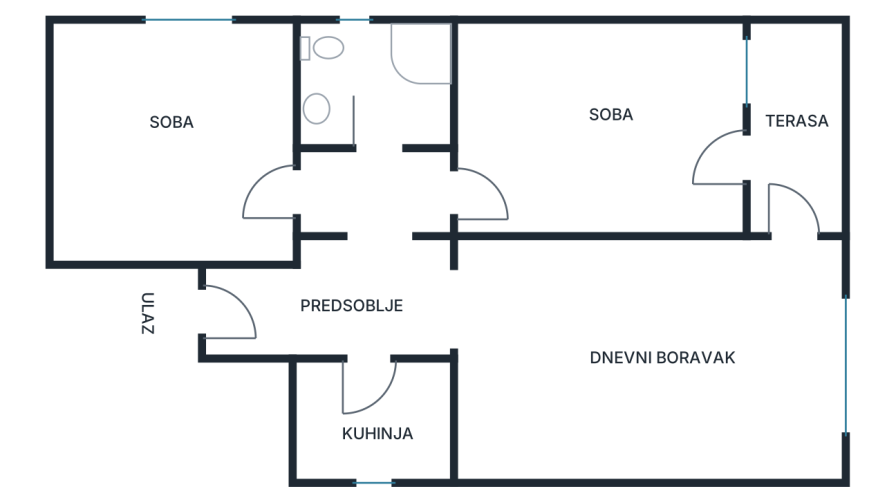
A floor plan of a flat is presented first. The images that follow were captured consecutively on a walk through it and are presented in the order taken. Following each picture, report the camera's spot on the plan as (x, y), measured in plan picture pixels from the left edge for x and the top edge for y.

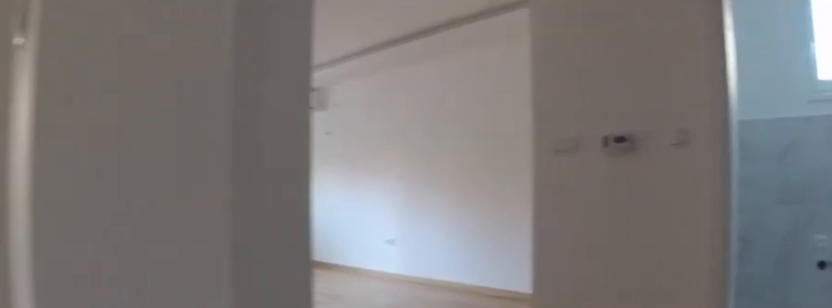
(340, 203)
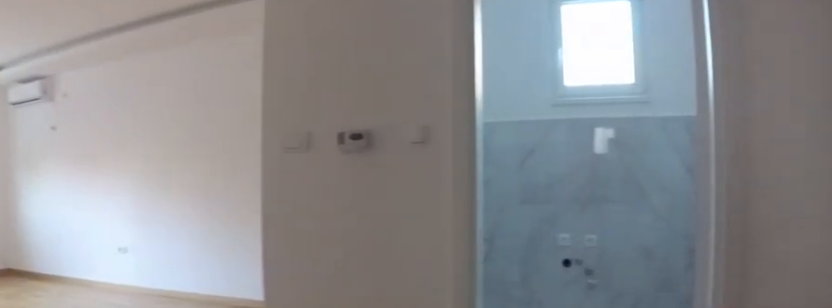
(357, 212)
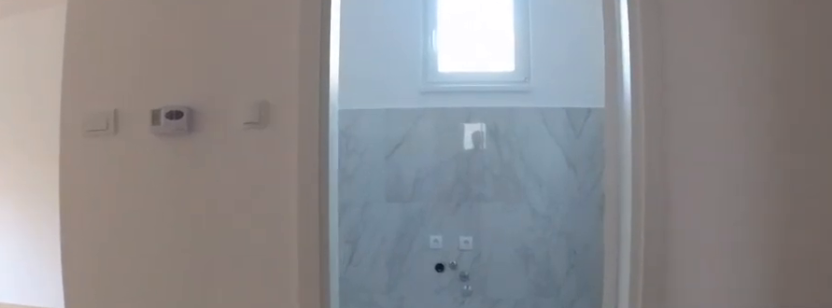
(370, 263)
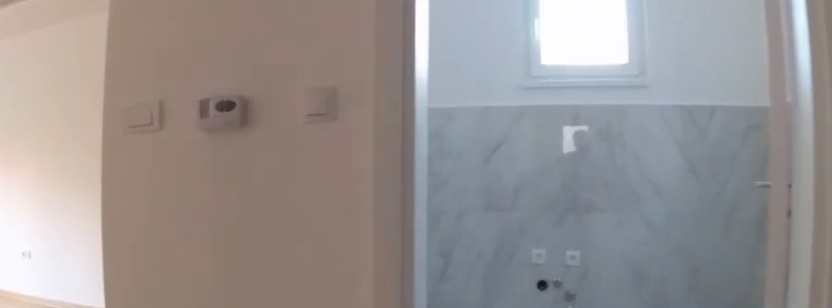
(367, 300)
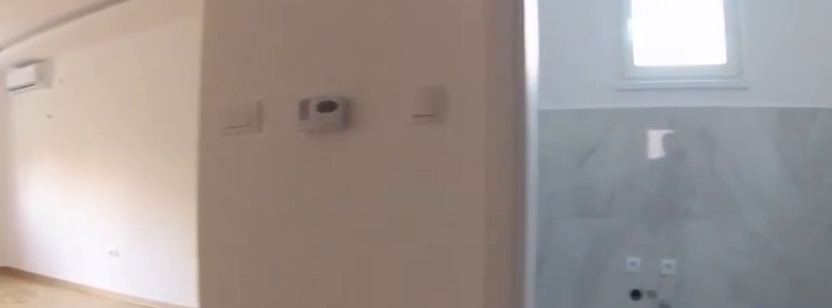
(367, 300)
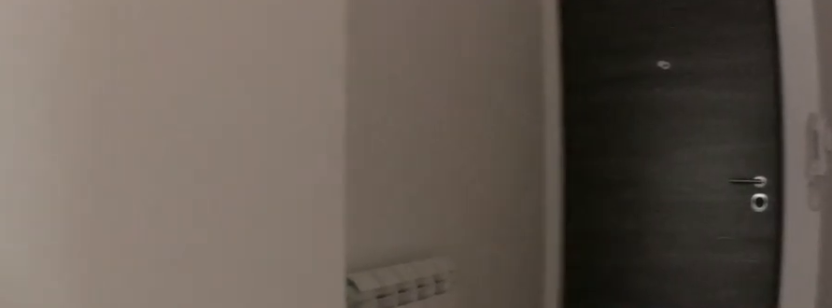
(363, 303)
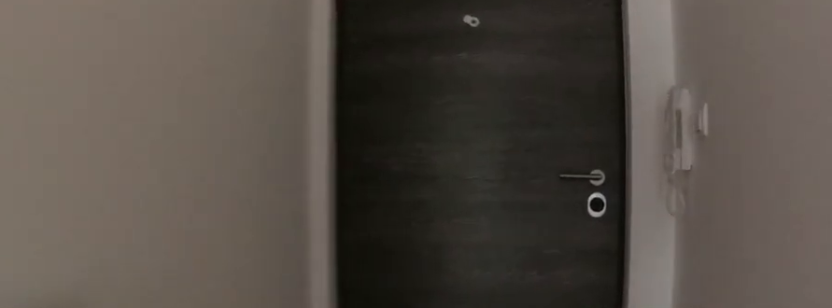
(306, 301)
